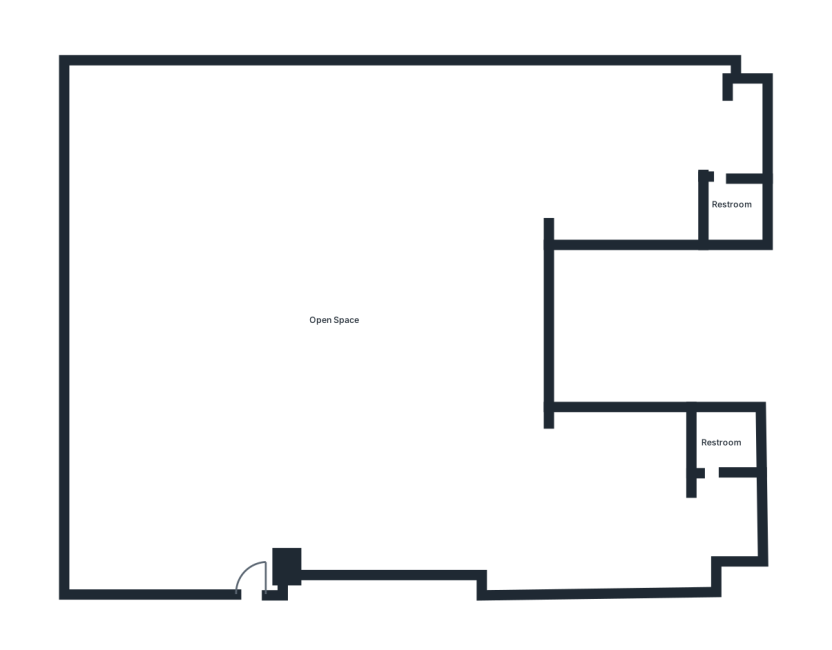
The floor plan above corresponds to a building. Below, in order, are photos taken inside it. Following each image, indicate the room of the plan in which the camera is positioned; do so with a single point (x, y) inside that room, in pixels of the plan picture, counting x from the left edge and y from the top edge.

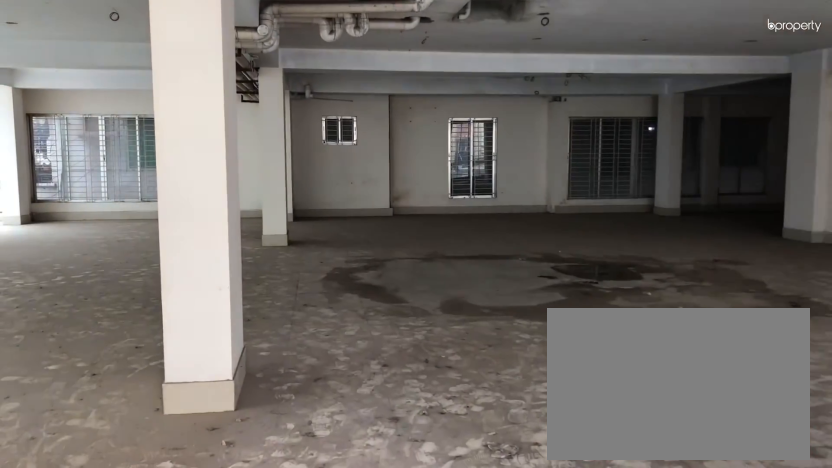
(256, 526)
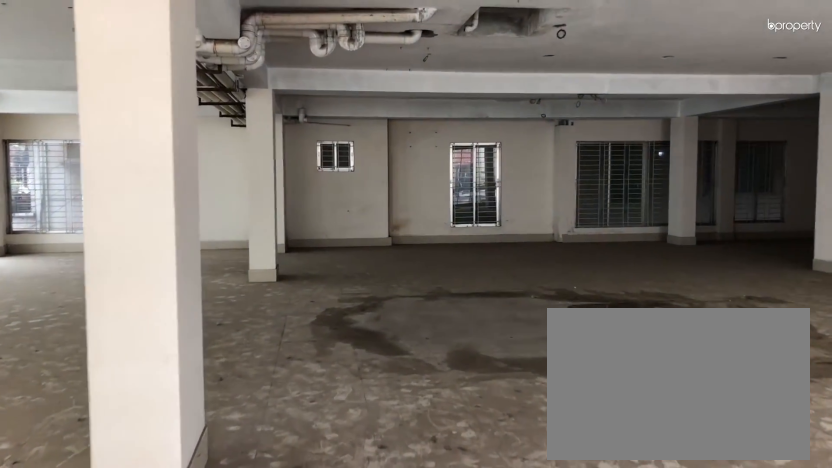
(256, 526)
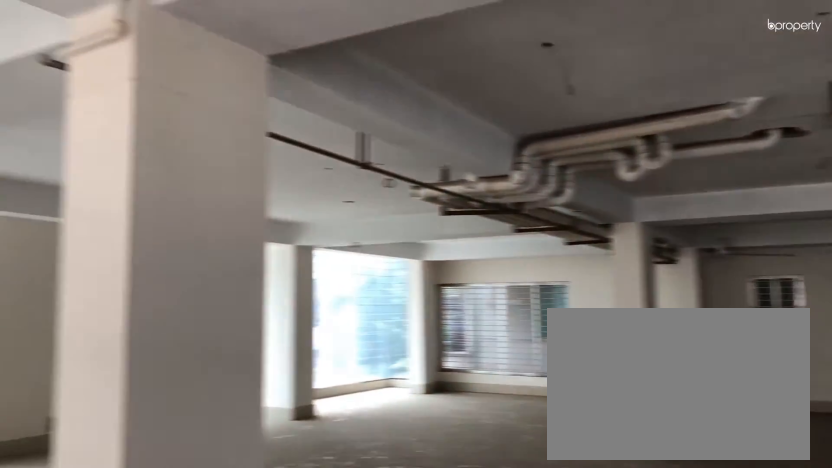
(337, 320)
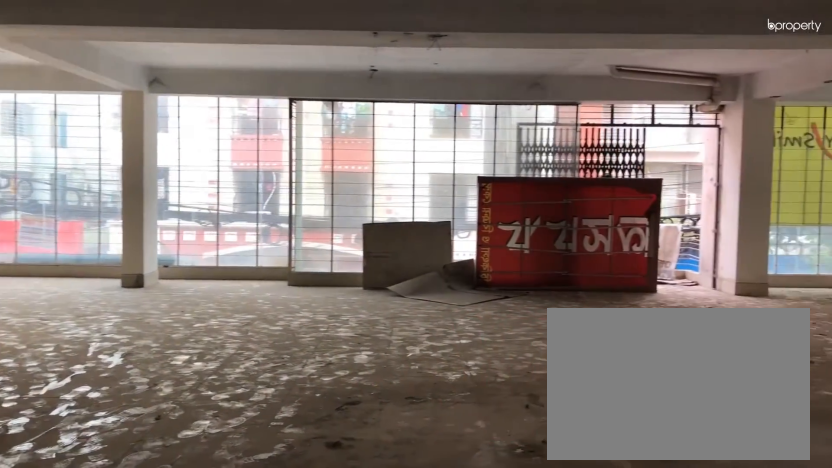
(337, 320)
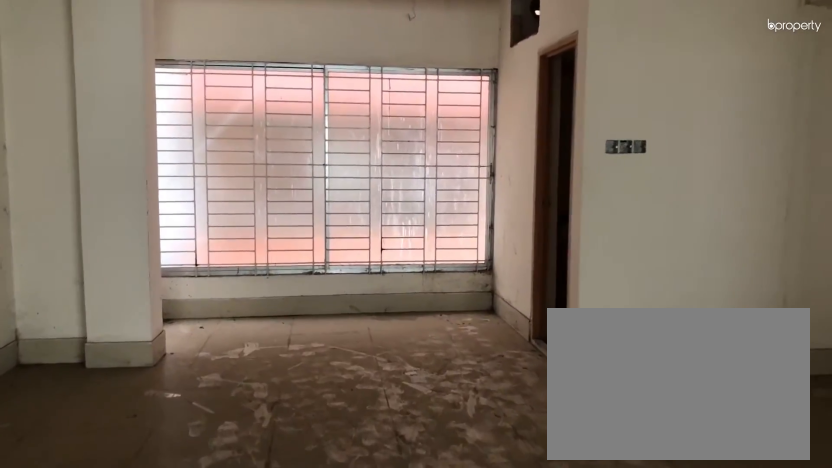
(576, 146)
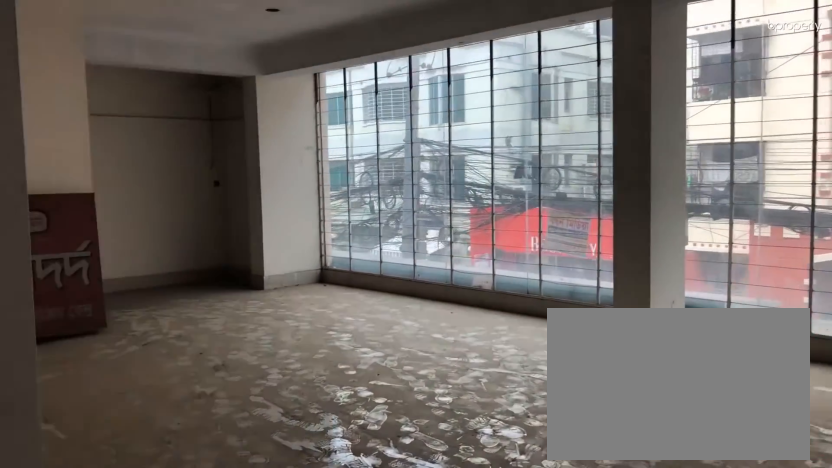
(609, 499)
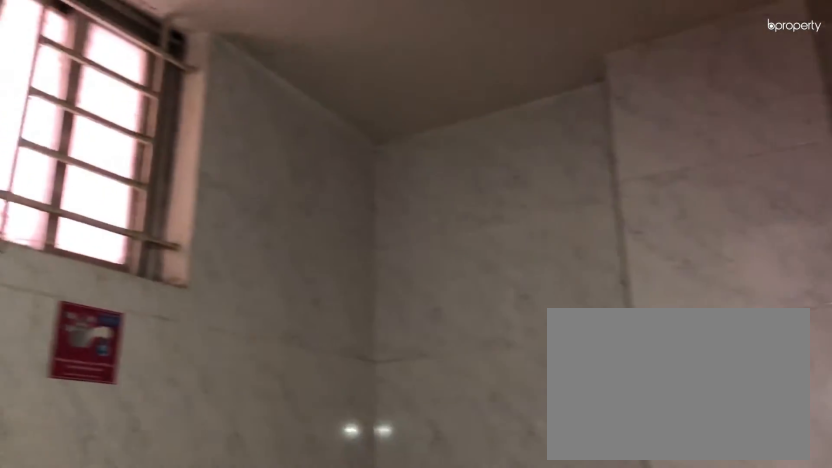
(735, 206)
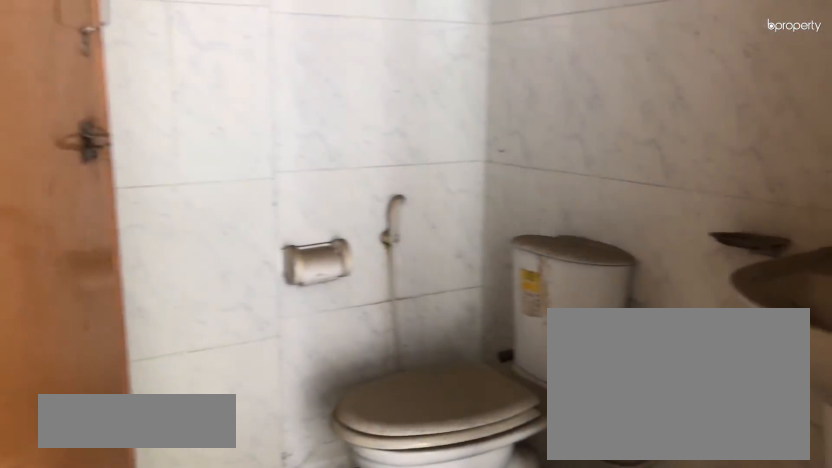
(721, 444)
